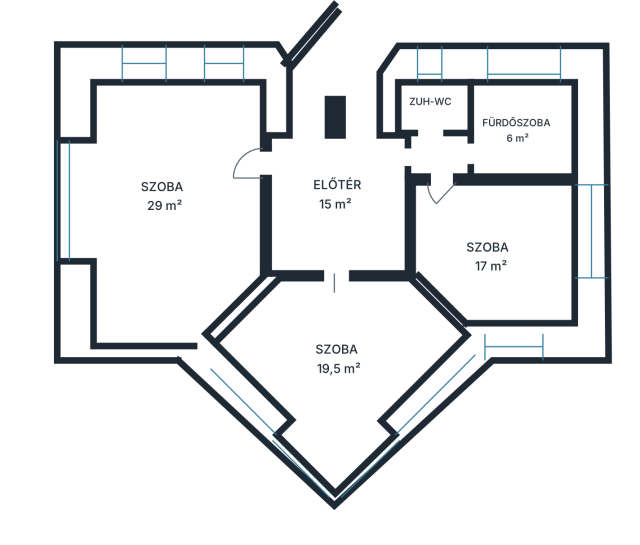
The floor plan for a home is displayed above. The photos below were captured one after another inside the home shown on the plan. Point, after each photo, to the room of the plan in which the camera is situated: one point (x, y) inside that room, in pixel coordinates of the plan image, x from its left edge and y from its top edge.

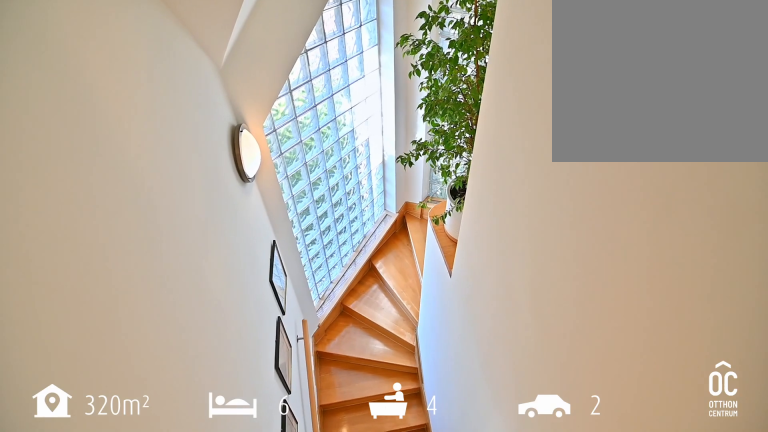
(332, 80)
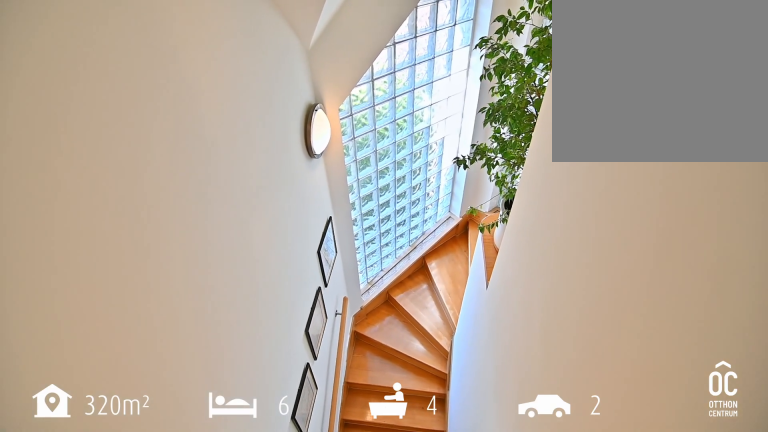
(332, 80)
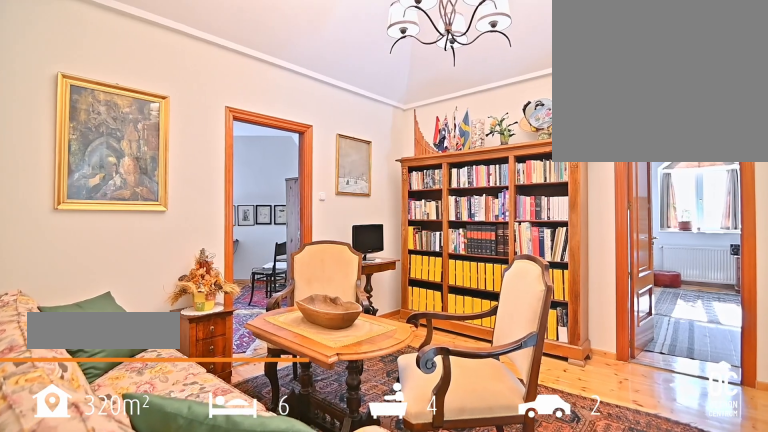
(335, 204)
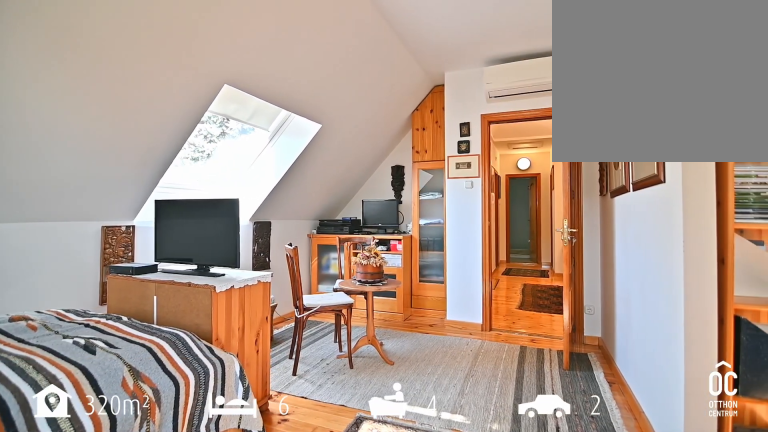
(167, 201)
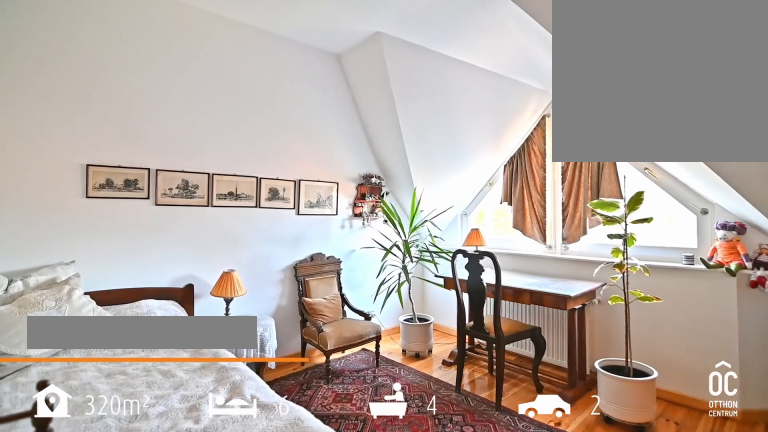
(333, 356)
